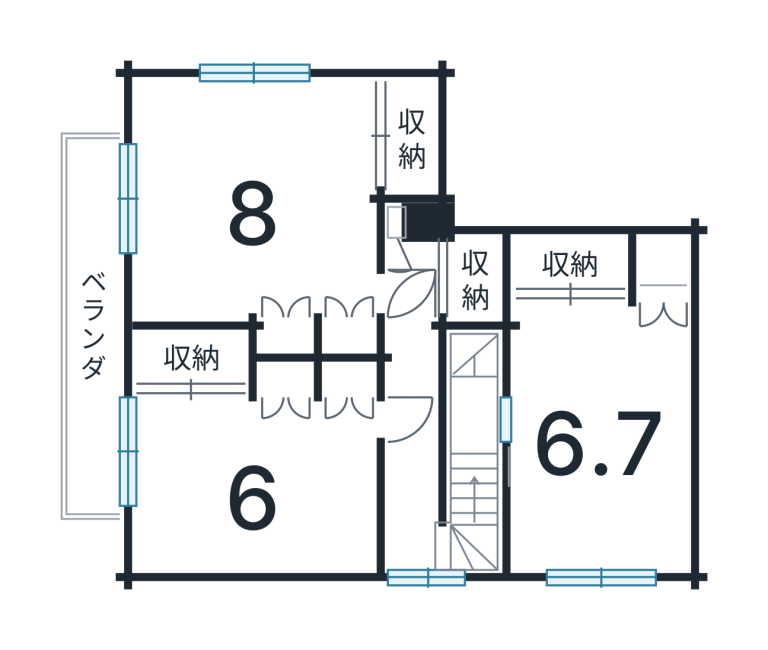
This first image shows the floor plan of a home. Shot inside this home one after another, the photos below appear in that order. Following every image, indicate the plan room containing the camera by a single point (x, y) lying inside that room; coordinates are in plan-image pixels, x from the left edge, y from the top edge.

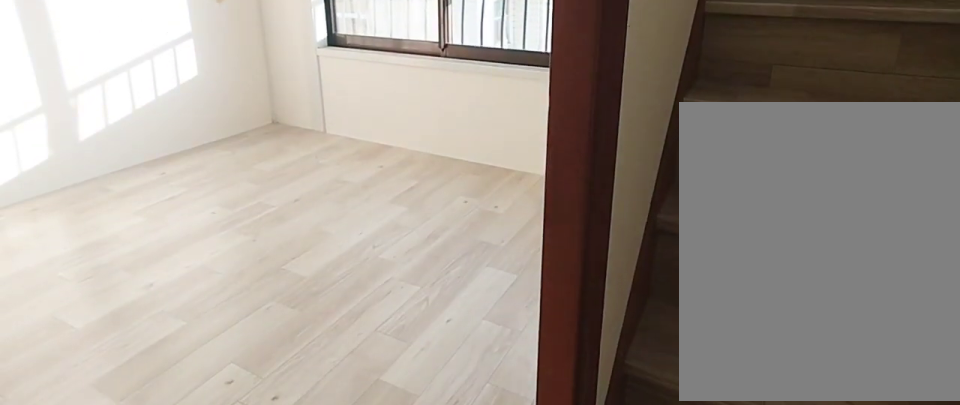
(607, 409)
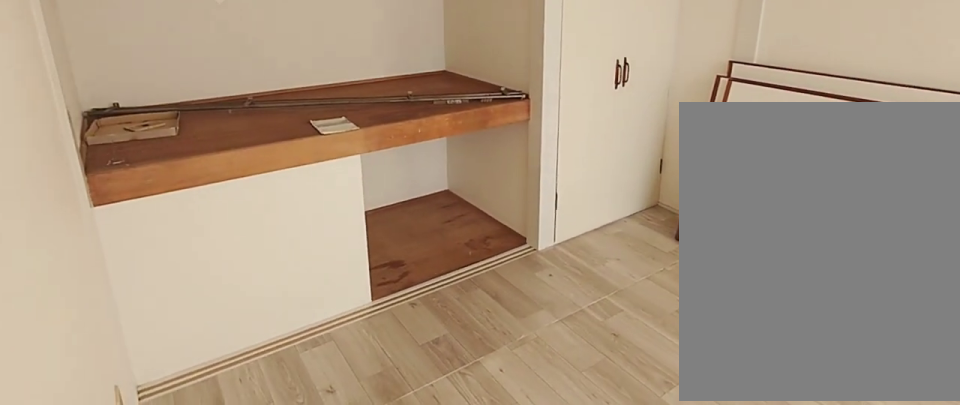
(607, 409)
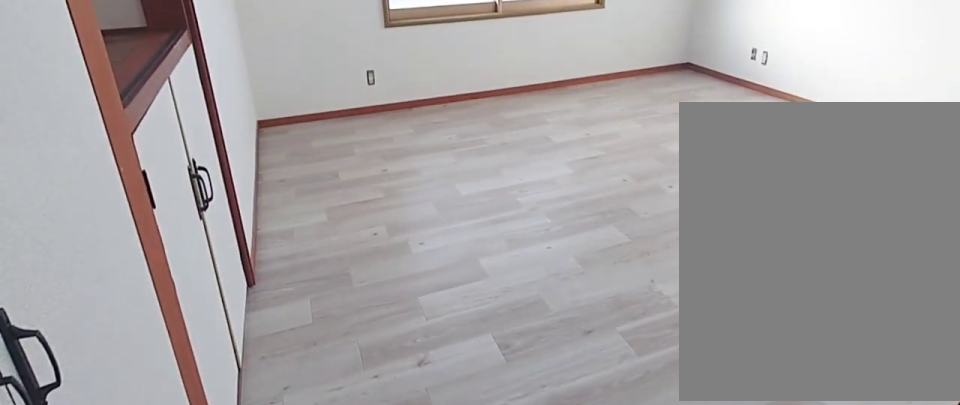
(253, 184)
